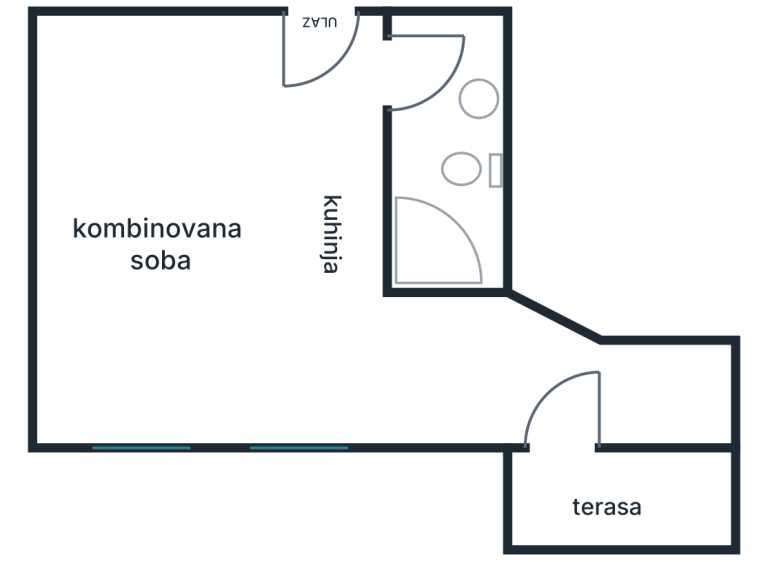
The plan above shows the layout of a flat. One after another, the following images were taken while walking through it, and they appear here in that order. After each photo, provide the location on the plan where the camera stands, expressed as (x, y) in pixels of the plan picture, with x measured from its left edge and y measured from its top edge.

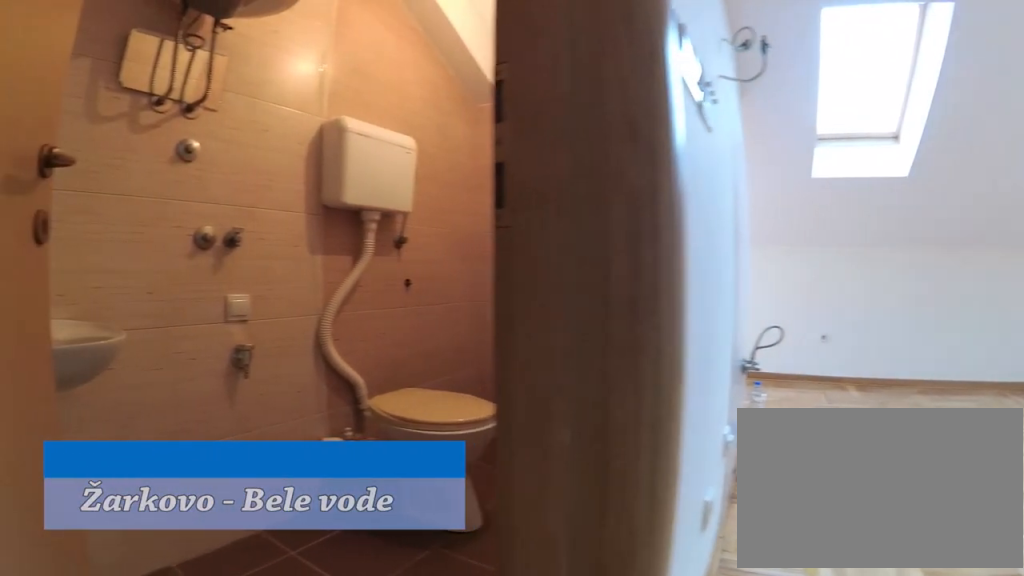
(330, 35)
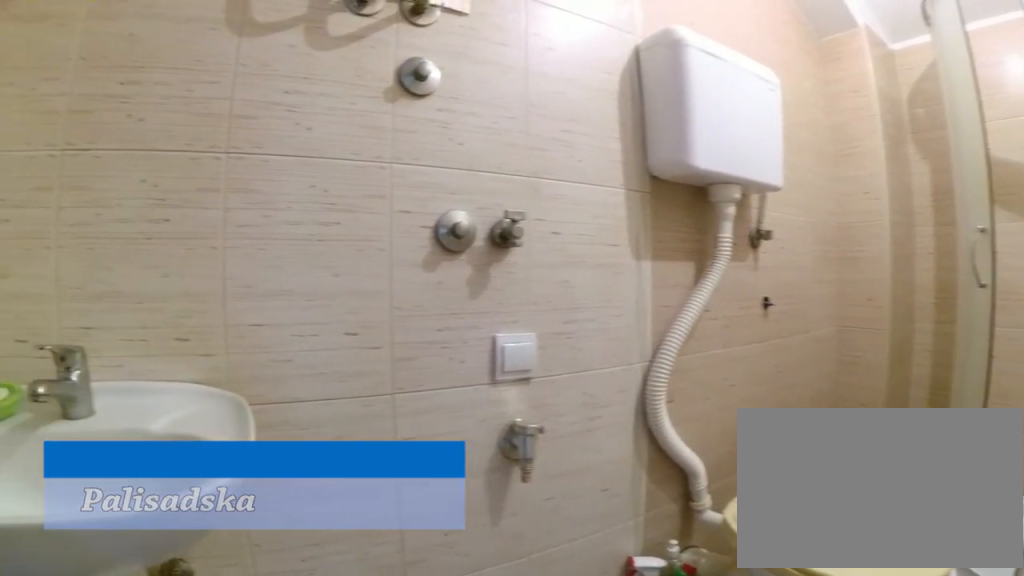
(390, 66)
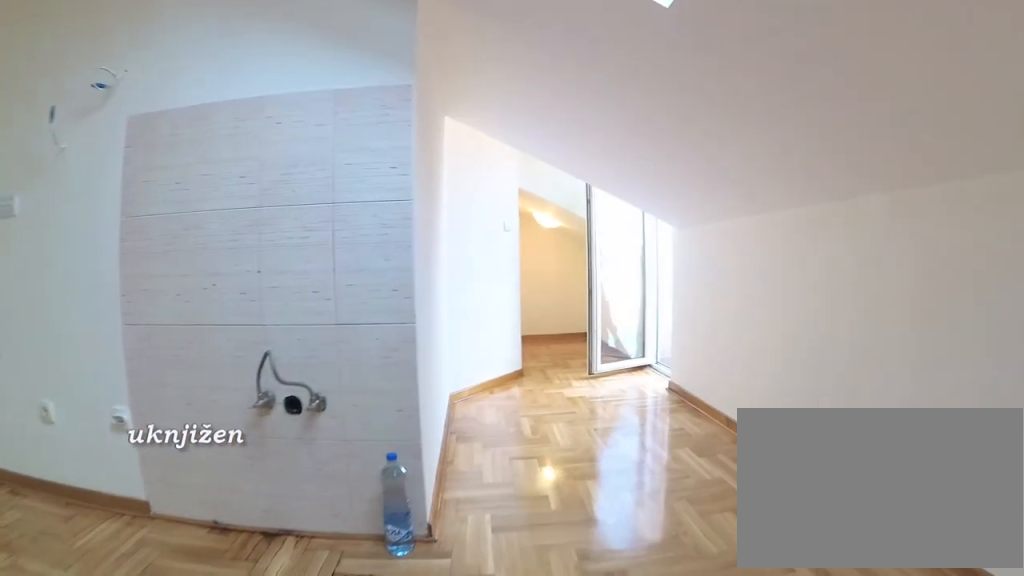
(205, 357)
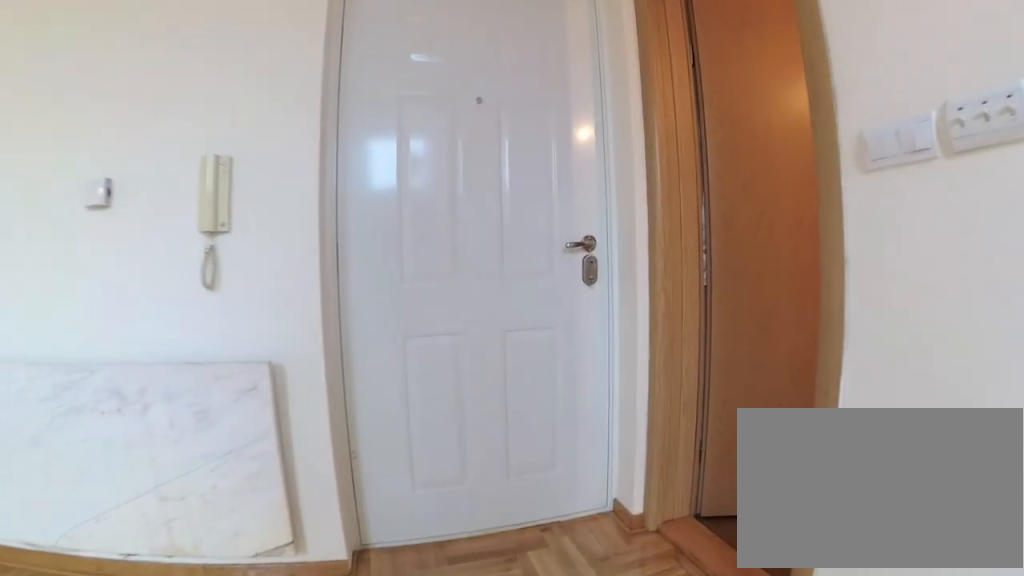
(345, 211)
